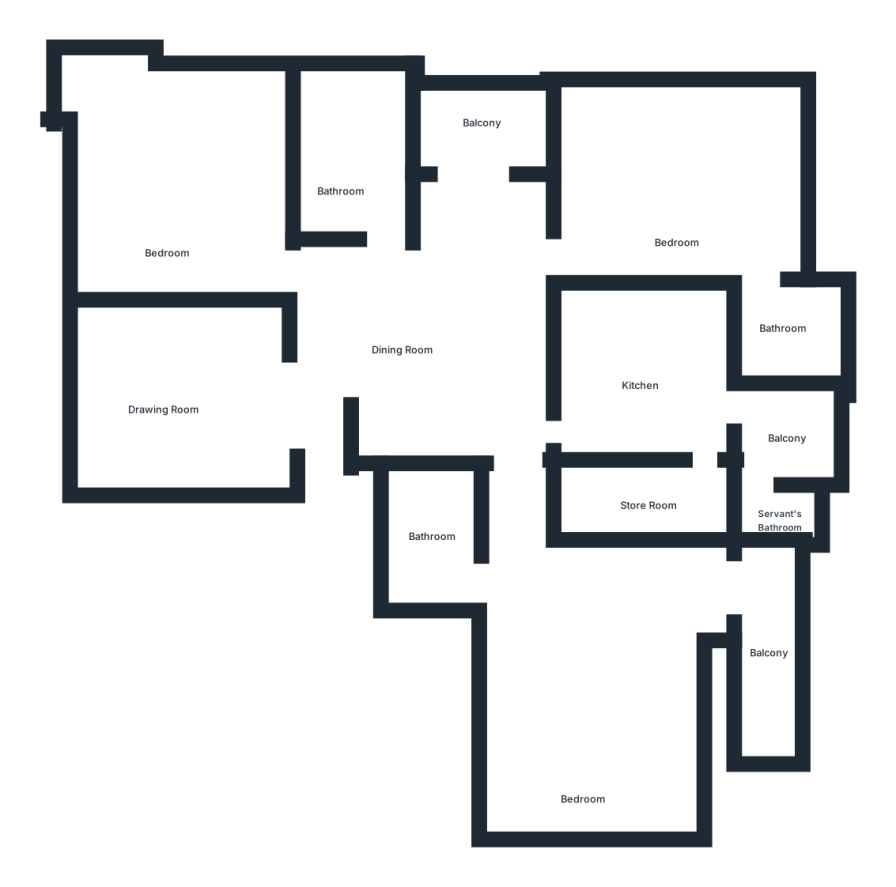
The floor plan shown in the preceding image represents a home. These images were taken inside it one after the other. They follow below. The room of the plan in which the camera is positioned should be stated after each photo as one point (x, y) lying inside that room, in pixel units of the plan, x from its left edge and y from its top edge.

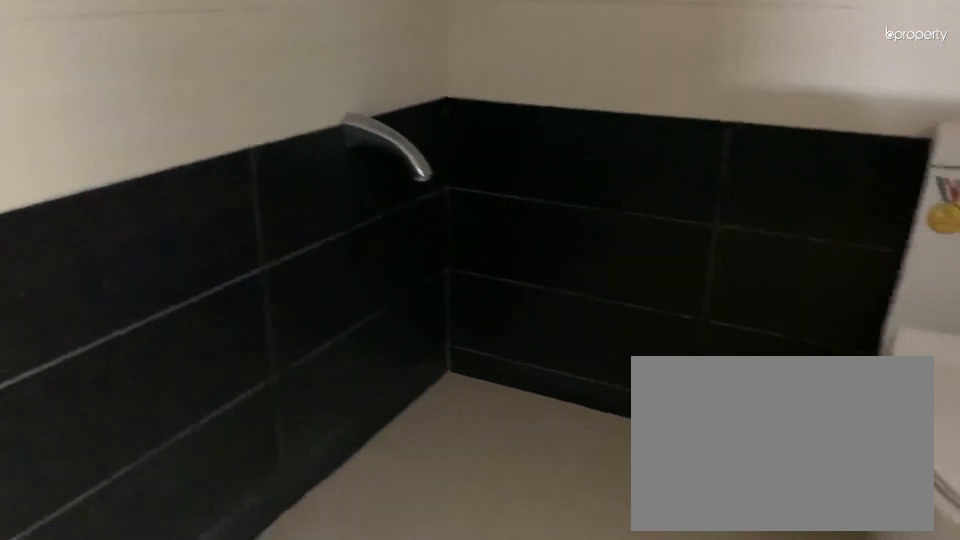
(425, 544)
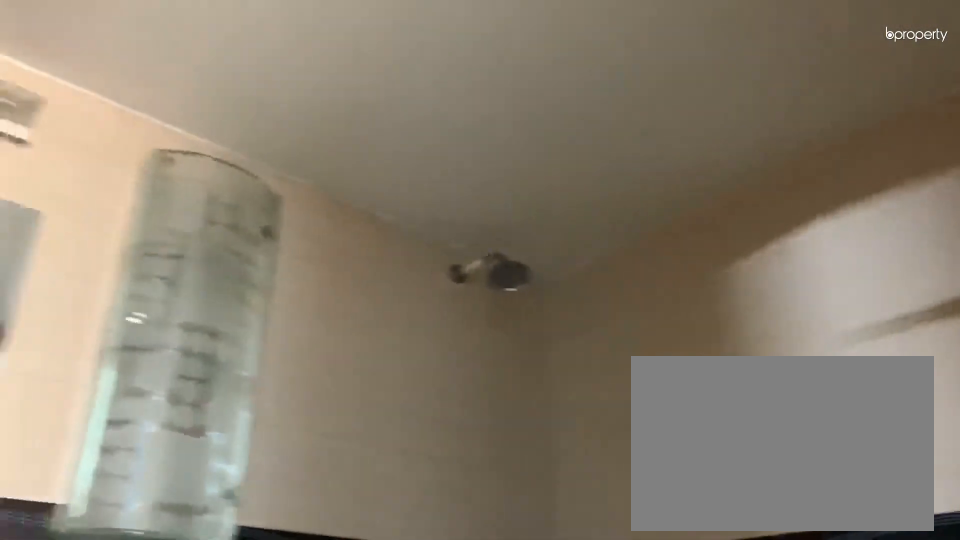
(425, 544)
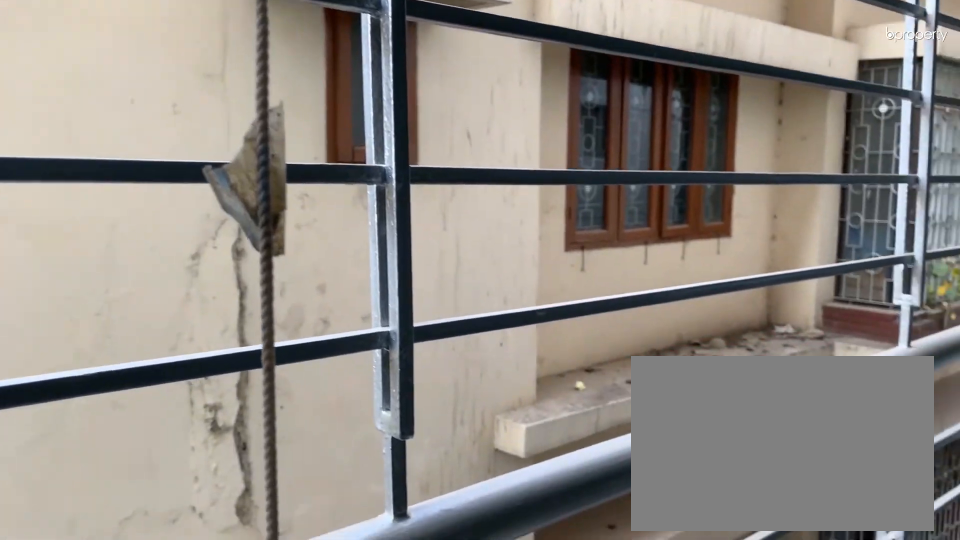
(764, 670)
